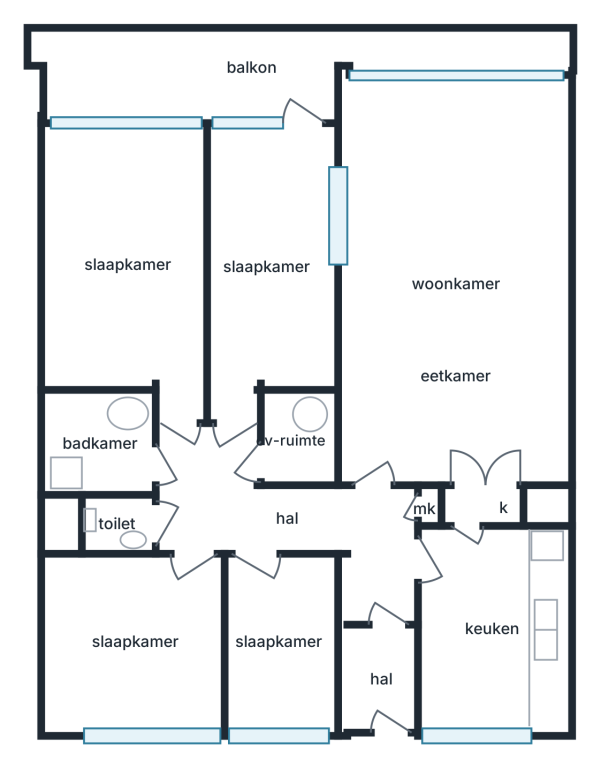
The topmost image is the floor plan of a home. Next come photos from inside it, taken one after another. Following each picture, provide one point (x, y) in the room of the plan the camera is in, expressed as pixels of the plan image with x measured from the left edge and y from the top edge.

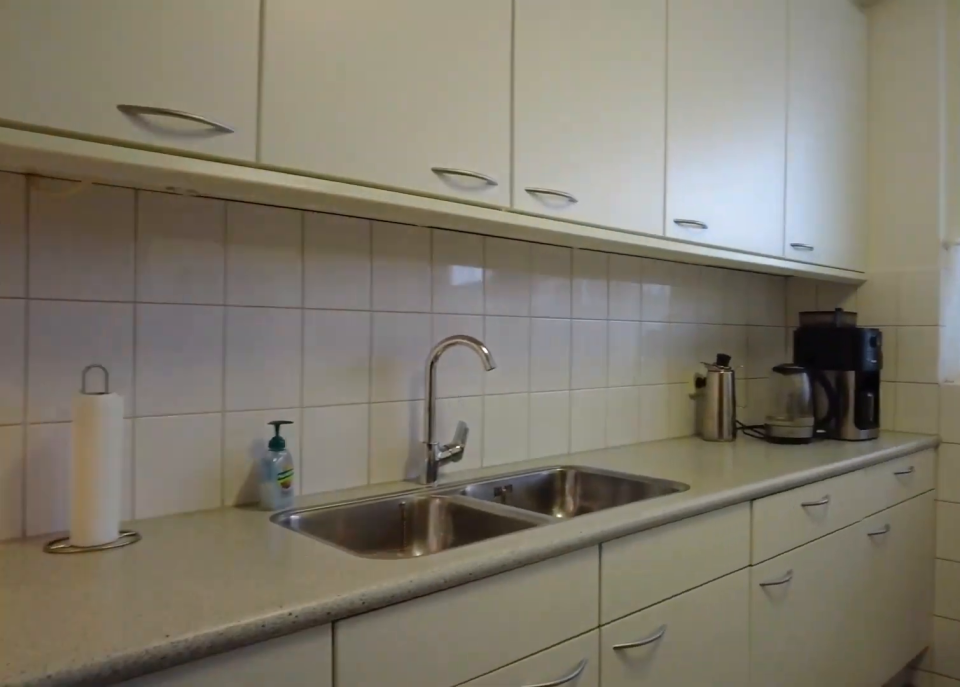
(491, 629)
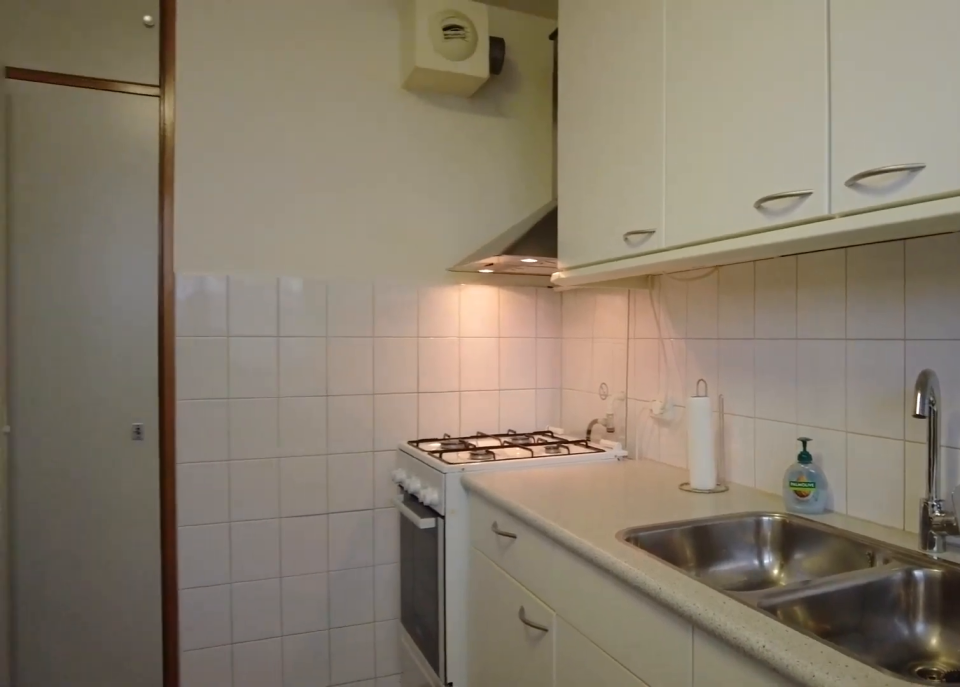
(491, 629)
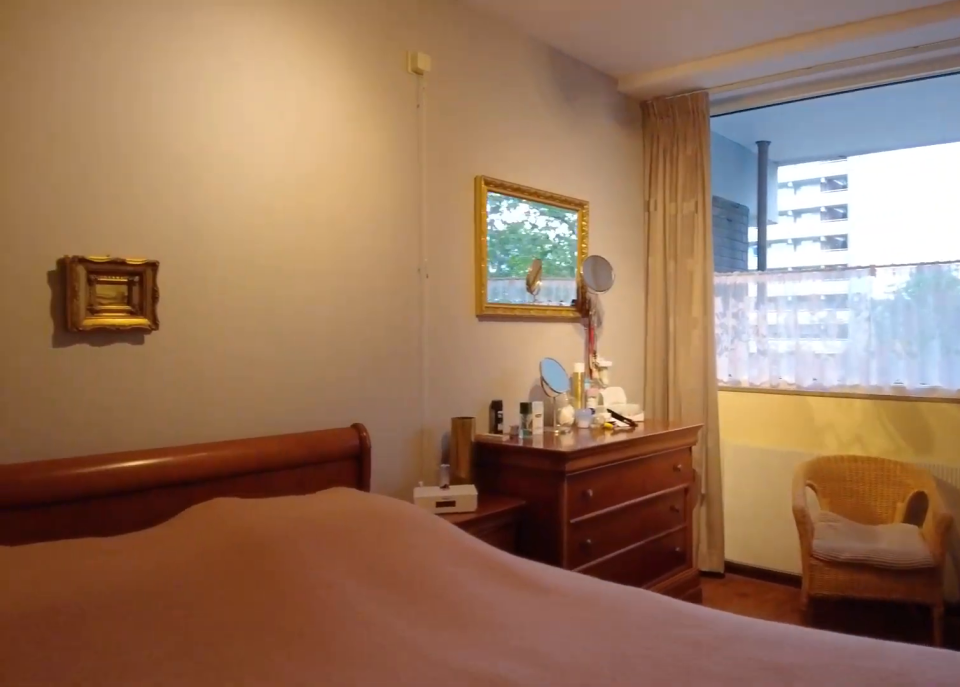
(128, 263)
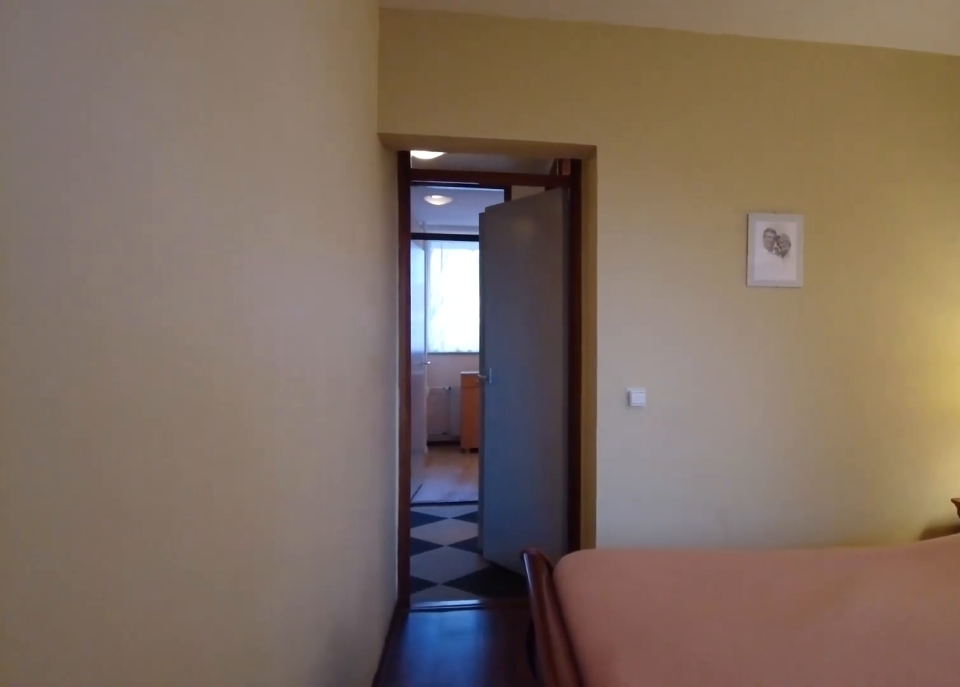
(128, 263)
